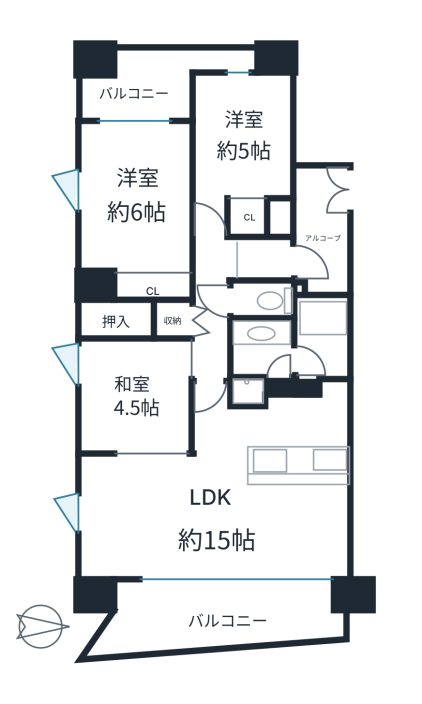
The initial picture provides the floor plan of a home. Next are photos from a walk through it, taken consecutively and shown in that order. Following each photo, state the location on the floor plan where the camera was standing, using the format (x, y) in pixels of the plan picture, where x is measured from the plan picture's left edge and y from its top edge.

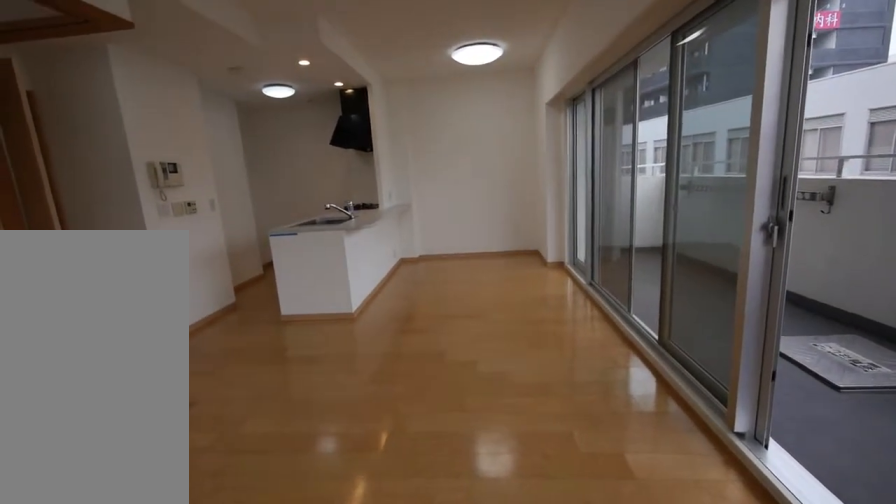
(136, 501)
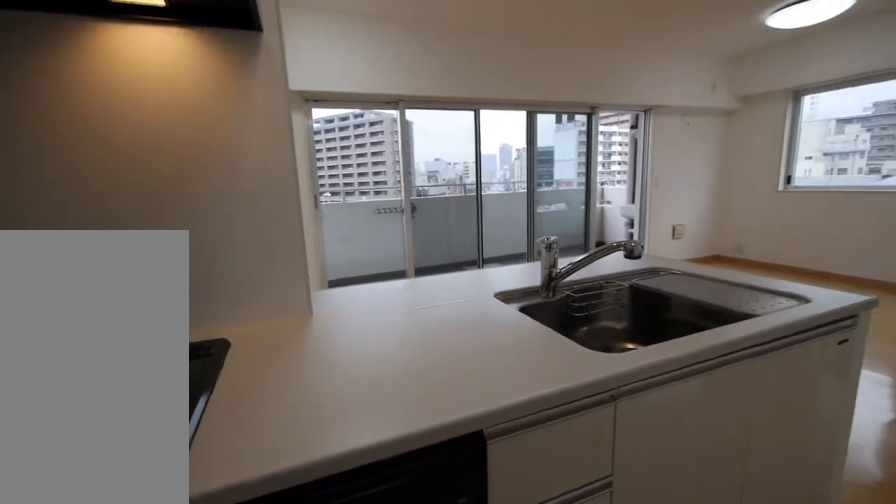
(275, 424)
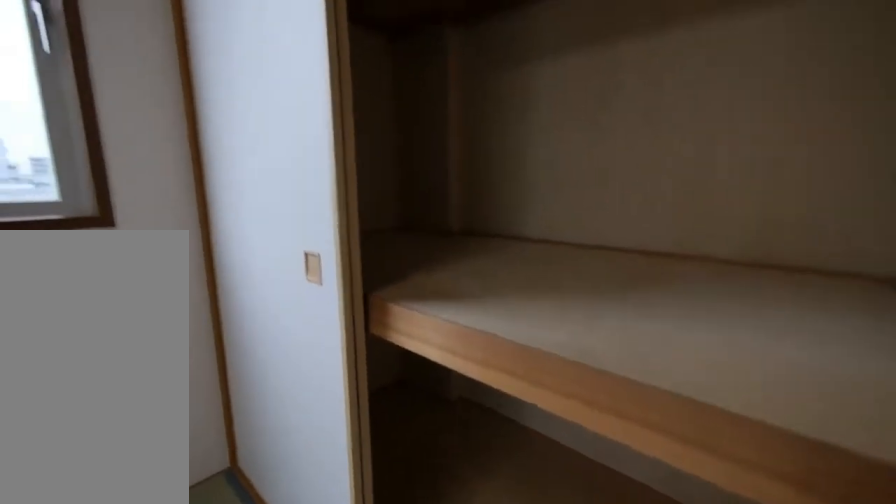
(122, 410)
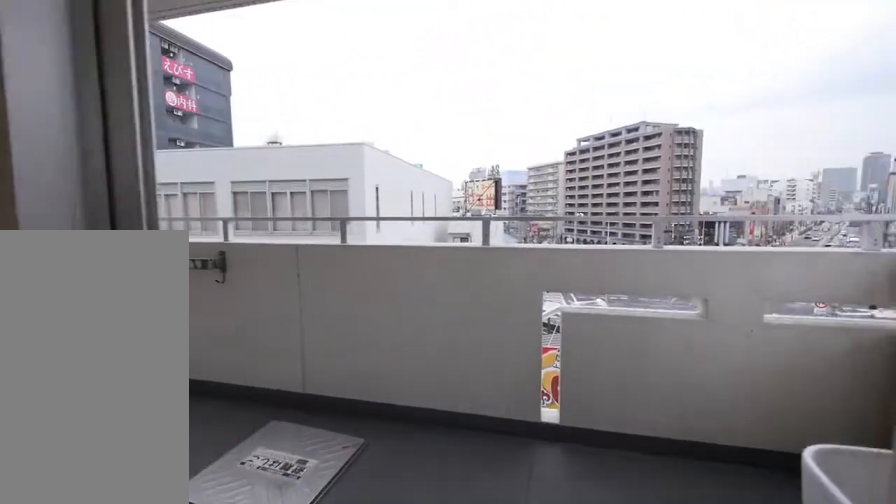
(136, 618)
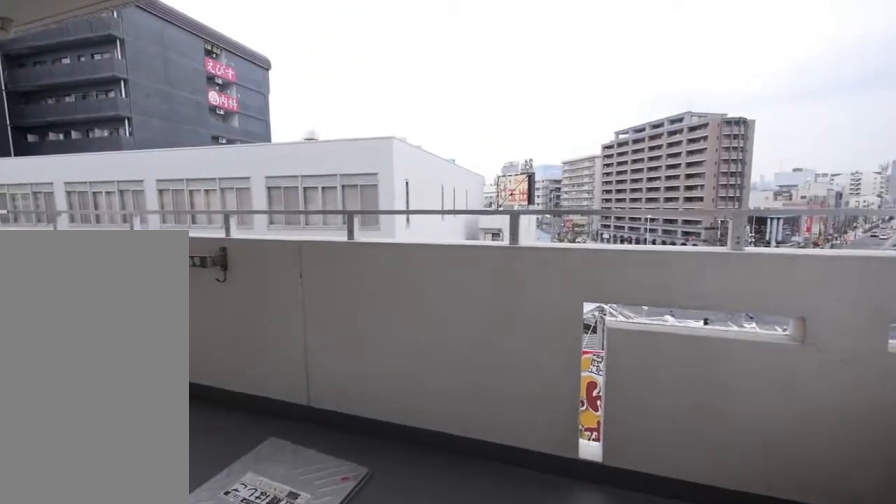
(137, 617)
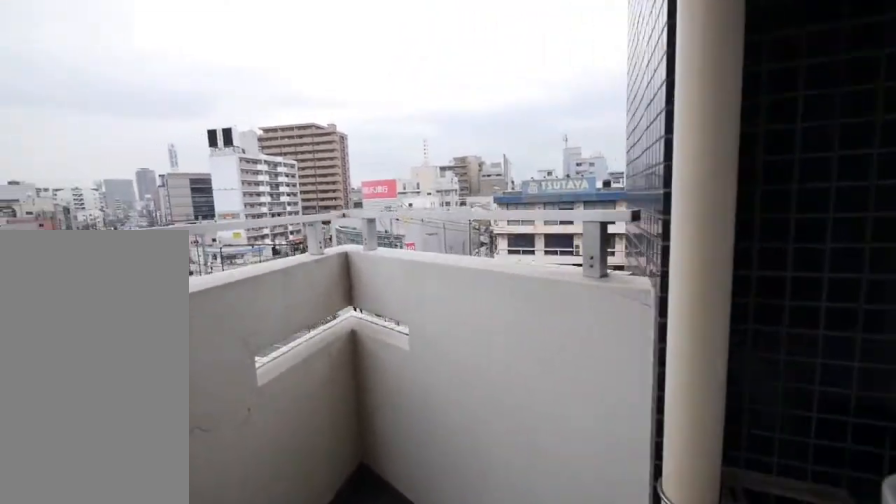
(136, 616)
